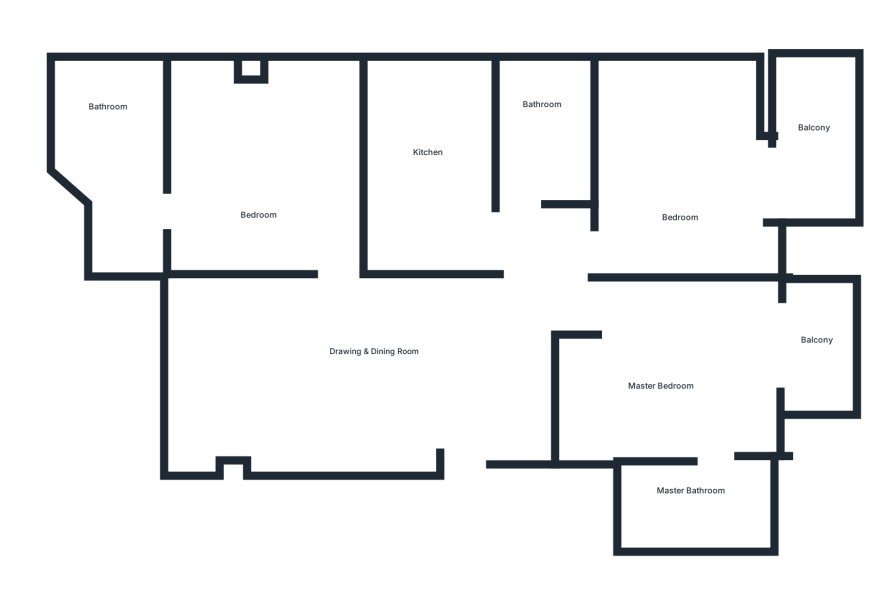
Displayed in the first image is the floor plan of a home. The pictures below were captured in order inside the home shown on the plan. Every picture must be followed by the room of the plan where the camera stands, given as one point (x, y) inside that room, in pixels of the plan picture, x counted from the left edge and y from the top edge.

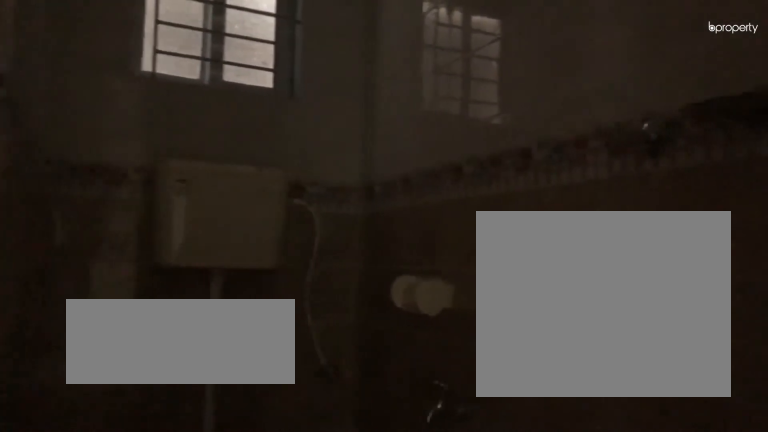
(533, 134)
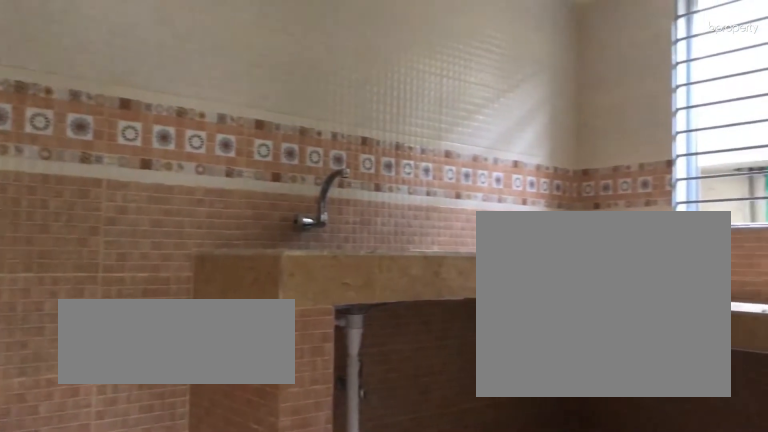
(433, 175)
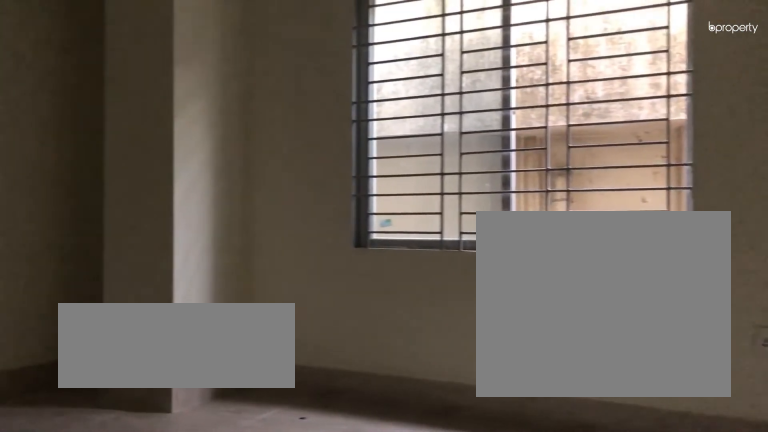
(263, 175)
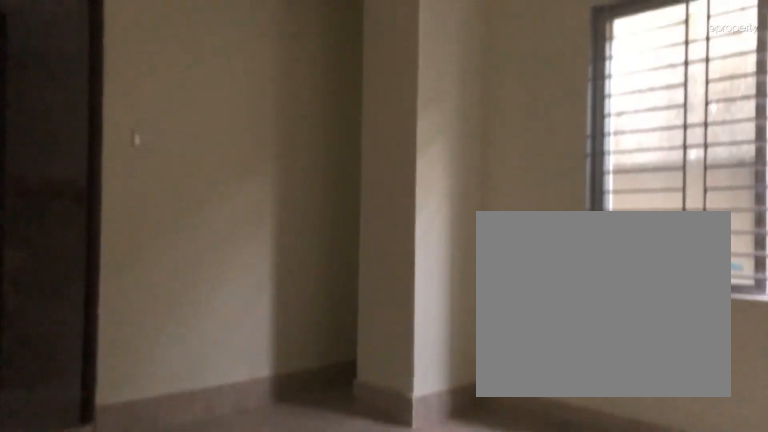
(263, 175)
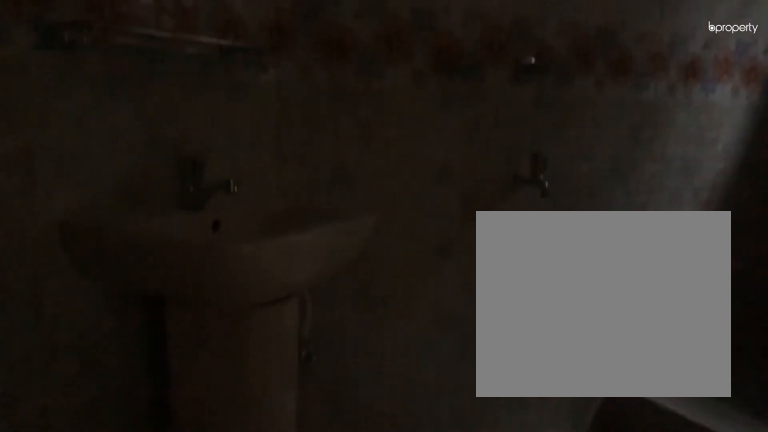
(111, 131)
